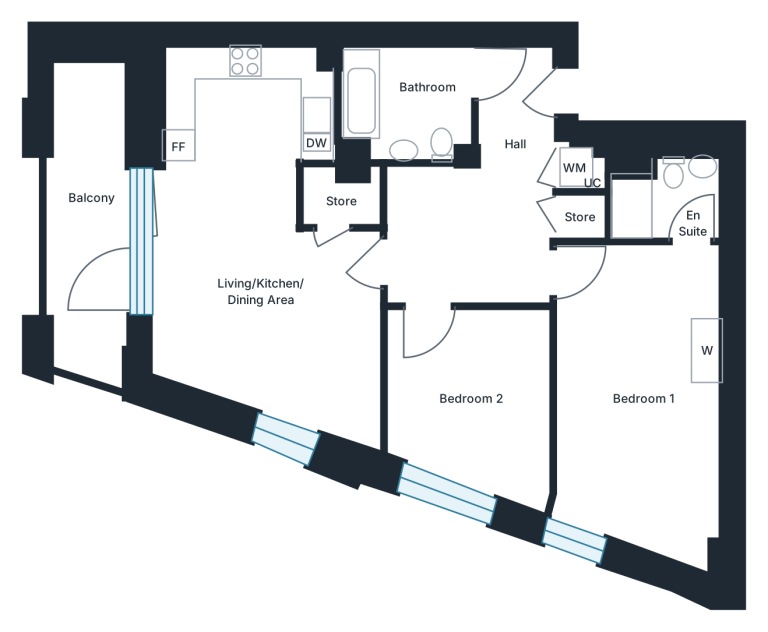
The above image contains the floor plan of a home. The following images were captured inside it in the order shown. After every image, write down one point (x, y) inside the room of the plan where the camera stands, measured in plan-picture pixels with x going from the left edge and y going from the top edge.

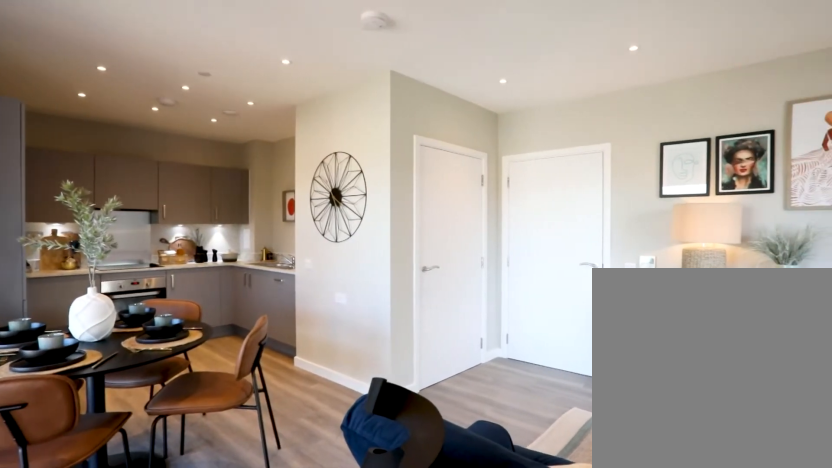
(264, 244)
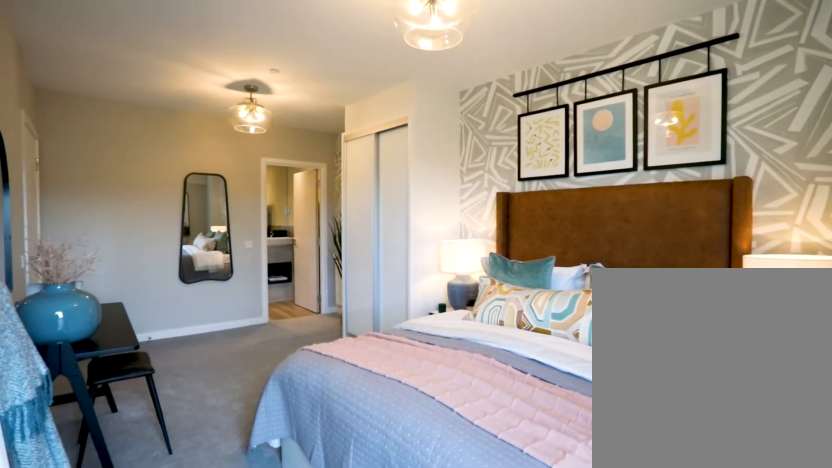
(645, 369)
